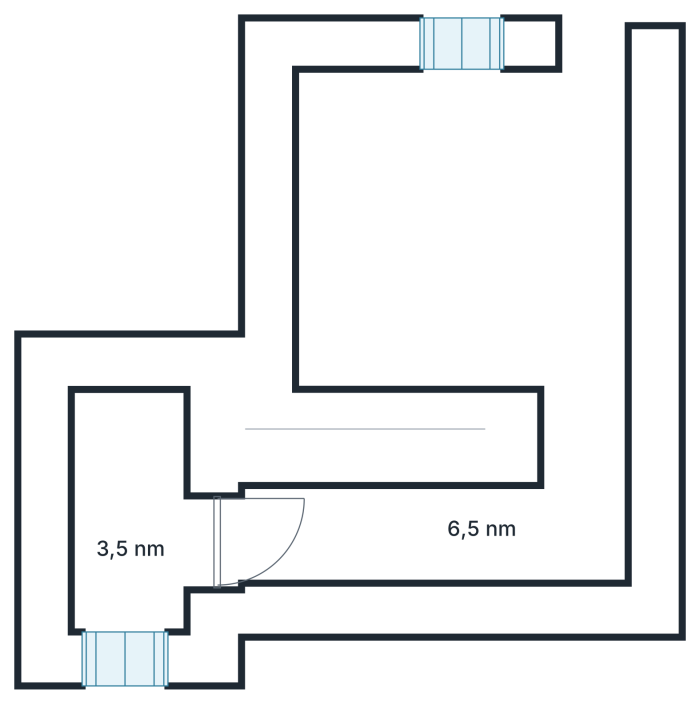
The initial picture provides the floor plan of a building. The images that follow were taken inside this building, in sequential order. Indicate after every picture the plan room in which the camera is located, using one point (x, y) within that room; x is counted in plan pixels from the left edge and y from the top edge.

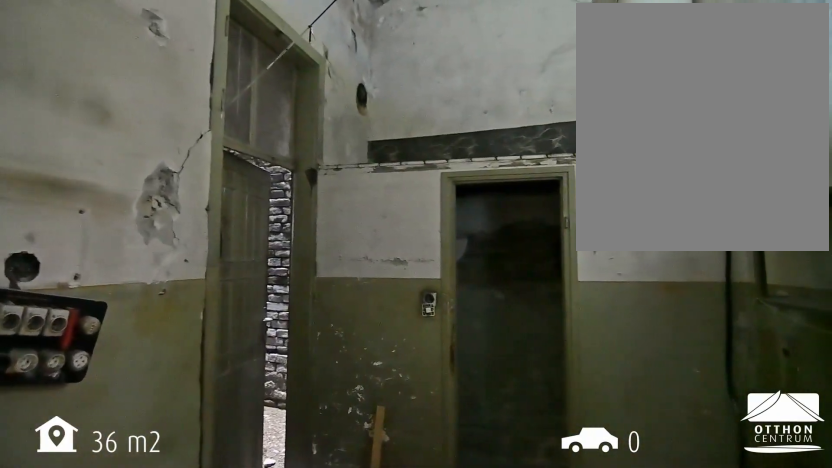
(435, 532)
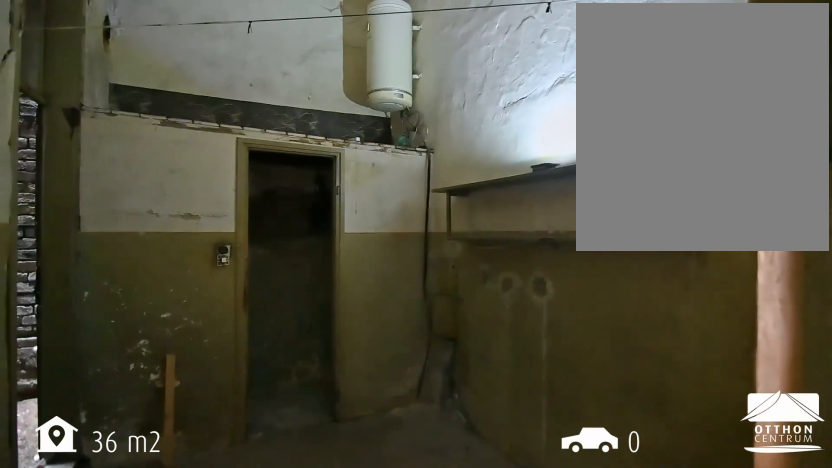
(435, 532)
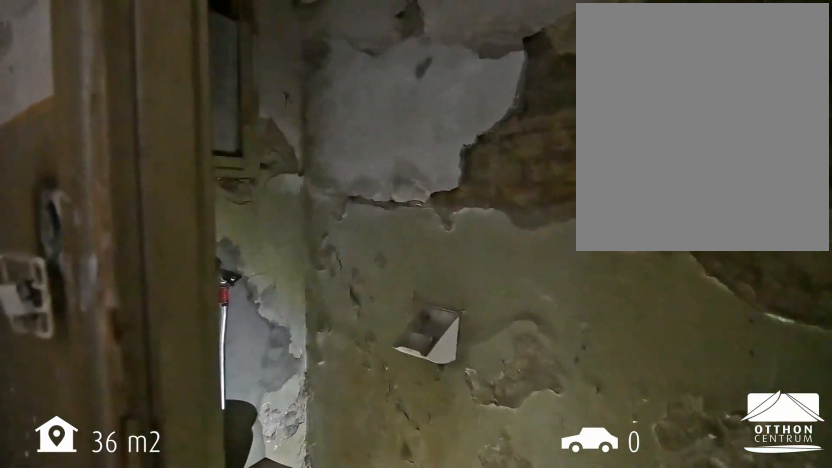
(130, 514)
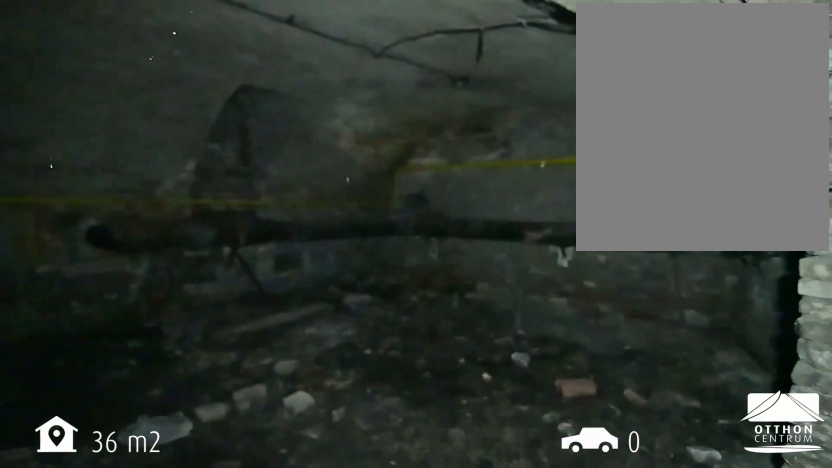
(467, 218)
